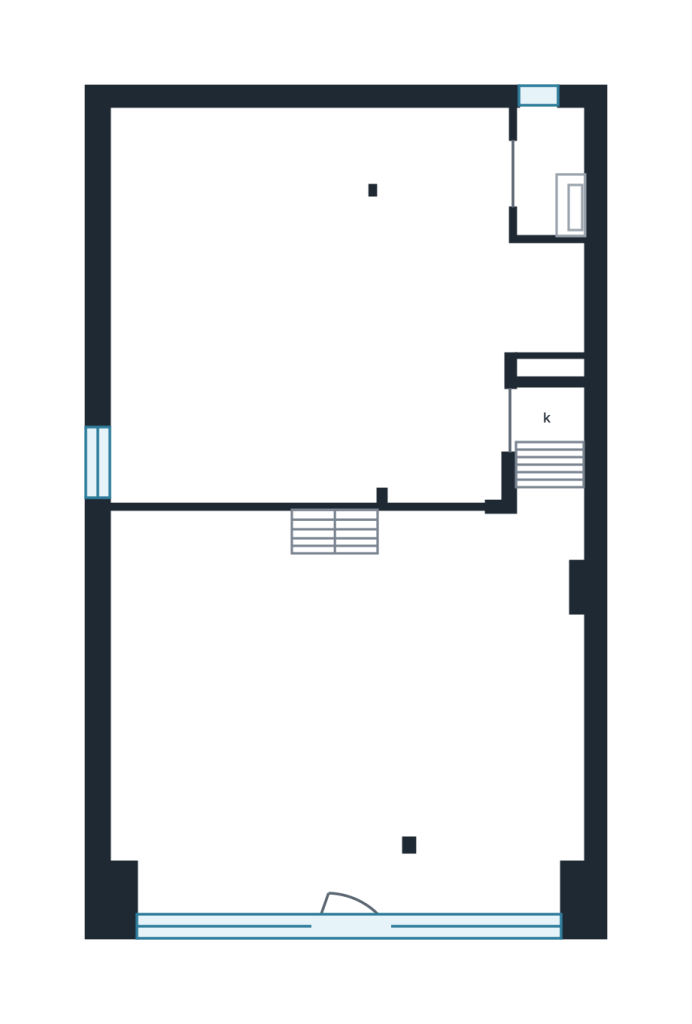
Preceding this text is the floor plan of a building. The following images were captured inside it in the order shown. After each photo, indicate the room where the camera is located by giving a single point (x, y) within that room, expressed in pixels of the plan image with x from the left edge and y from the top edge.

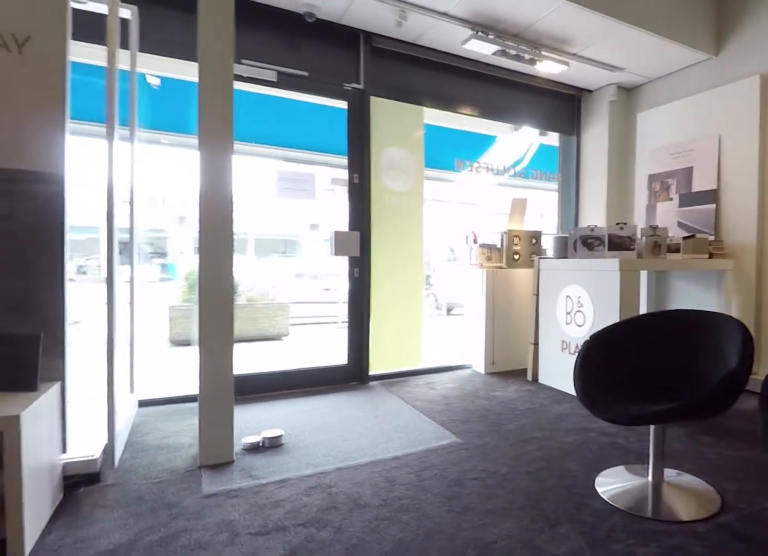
(346, 716)
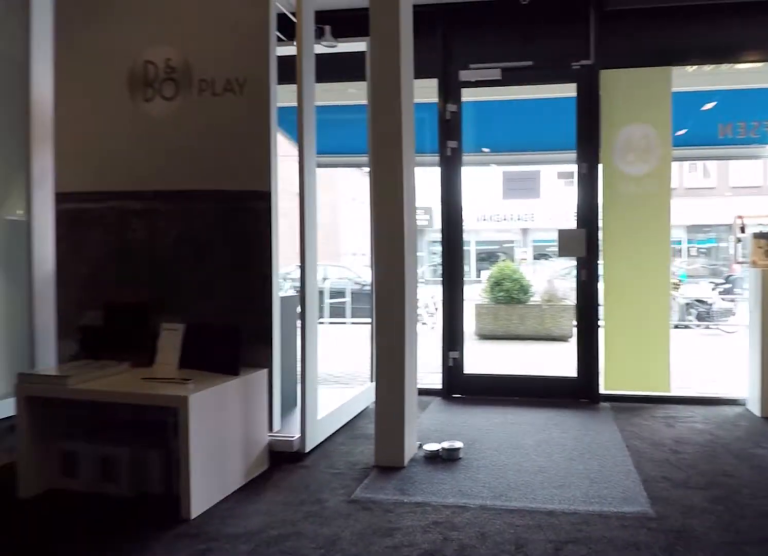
(346, 716)
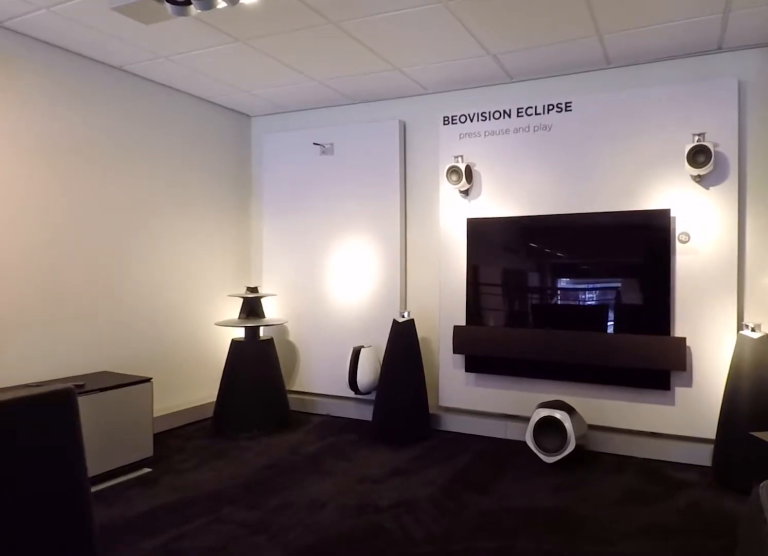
(562, 296)
